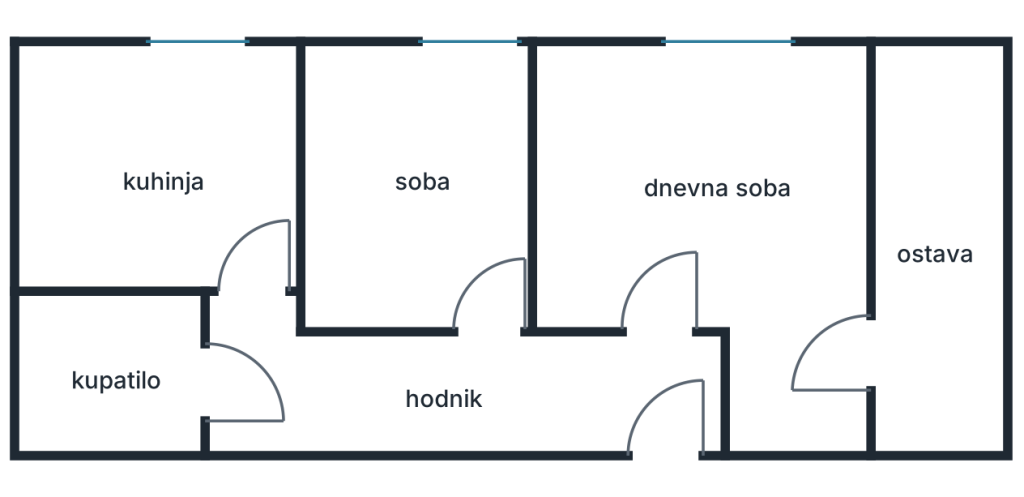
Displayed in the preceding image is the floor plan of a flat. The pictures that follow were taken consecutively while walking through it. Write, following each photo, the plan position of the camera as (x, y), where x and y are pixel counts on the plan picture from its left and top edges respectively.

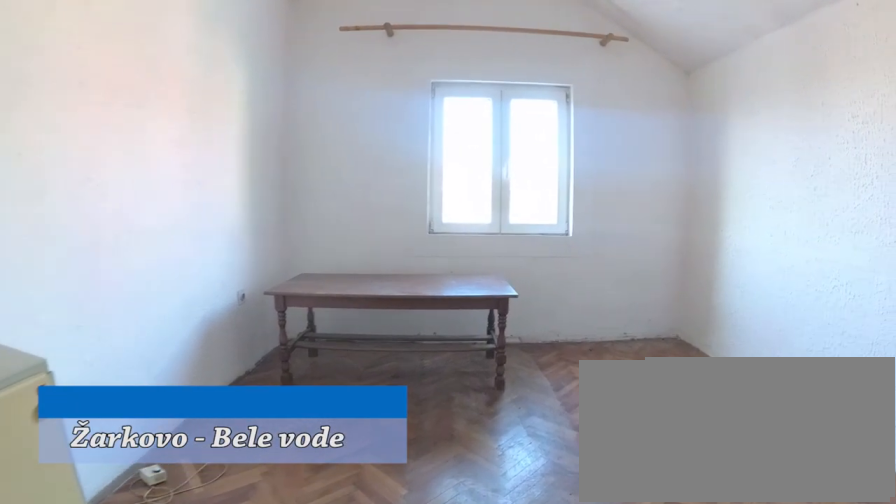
(662, 301)
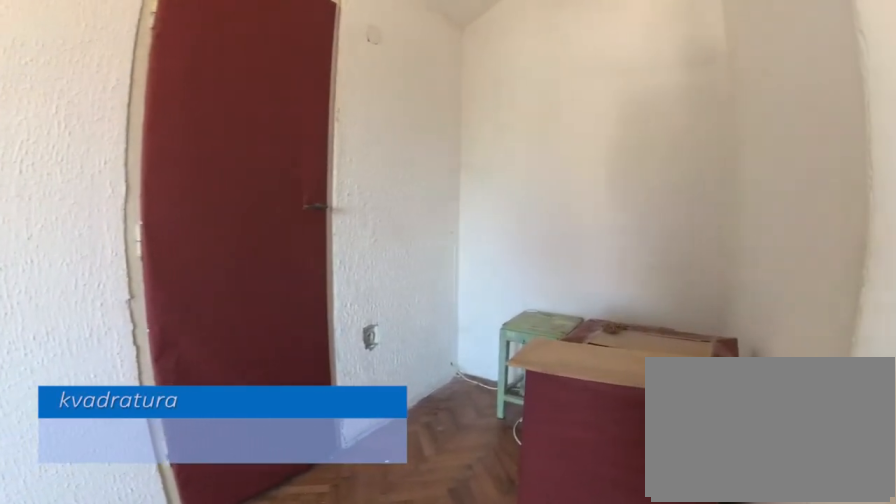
(775, 245)
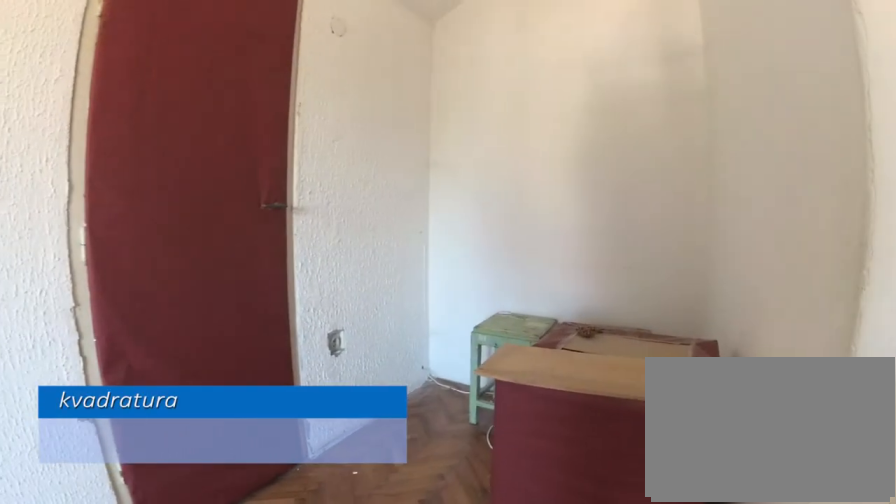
(783, 250)
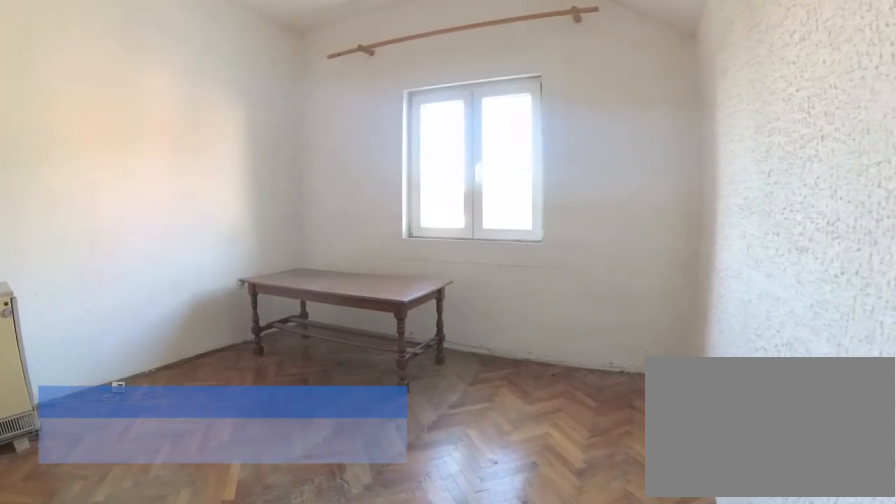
(785, 303)
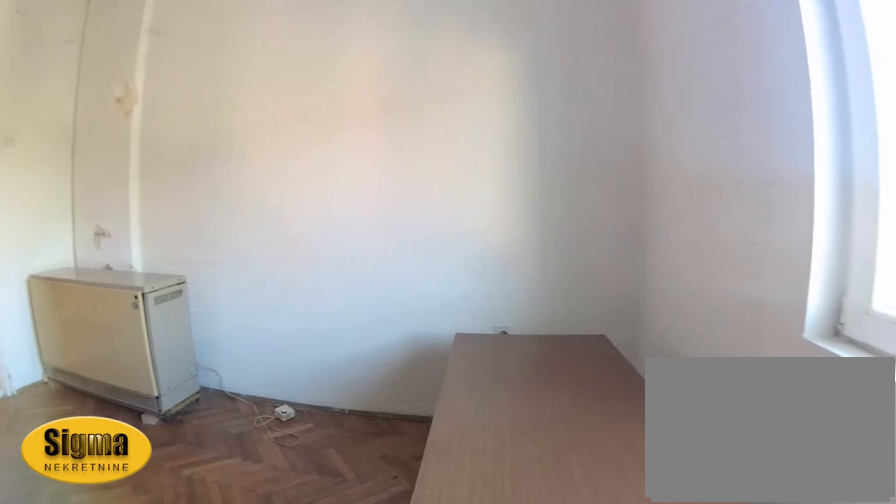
(779, 120)
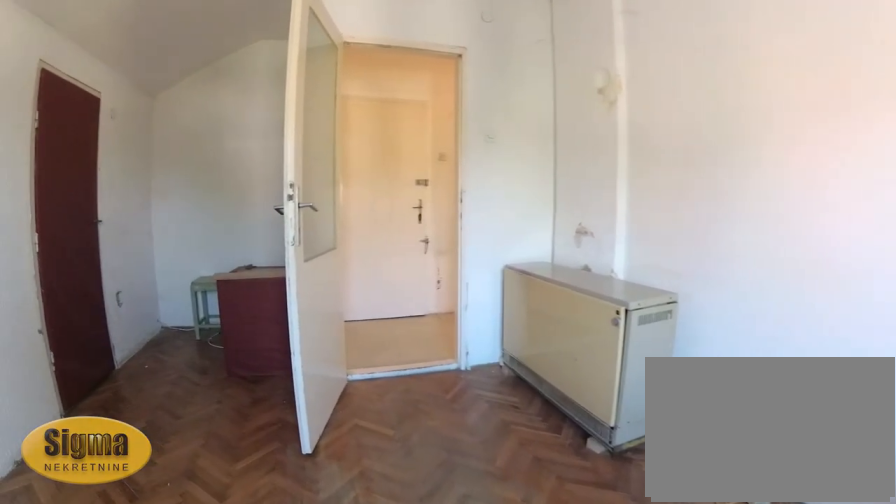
(719, 107)
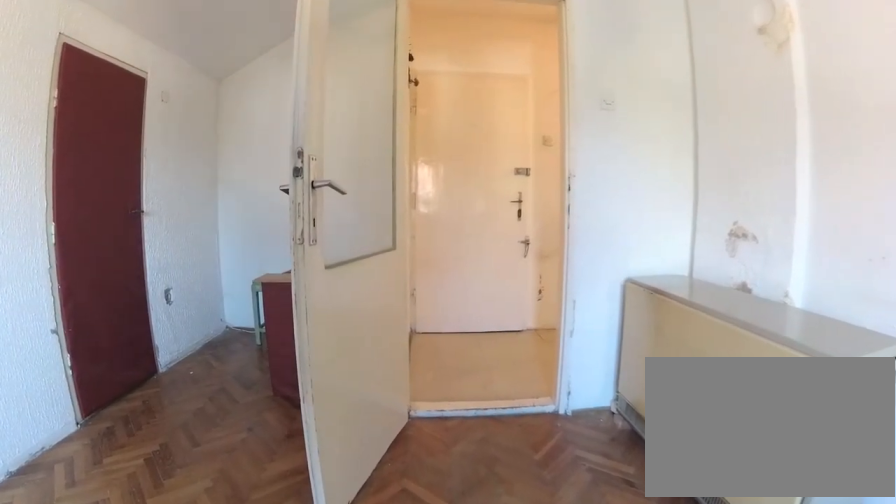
(696, 148)
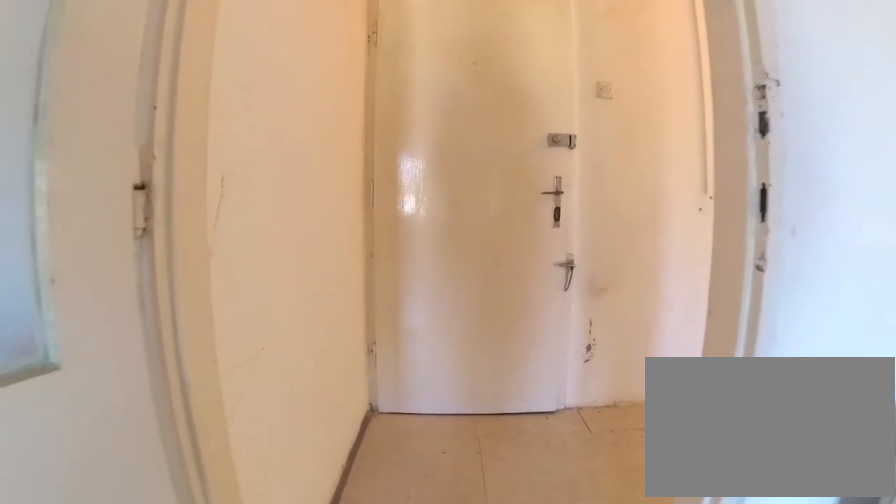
(668, 247)
